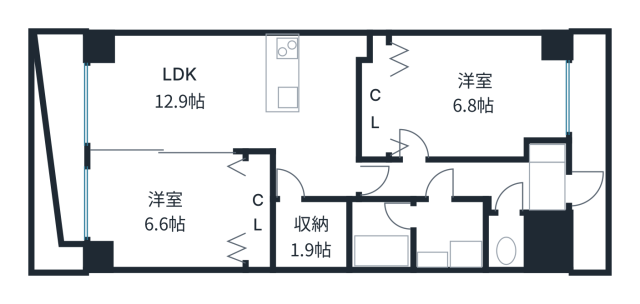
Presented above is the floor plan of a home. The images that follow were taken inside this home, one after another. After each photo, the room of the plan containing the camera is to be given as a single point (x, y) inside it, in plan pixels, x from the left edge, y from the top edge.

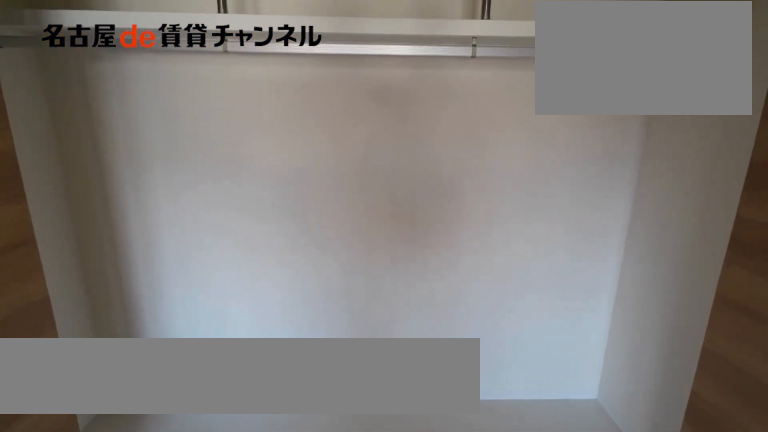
(258, 210)
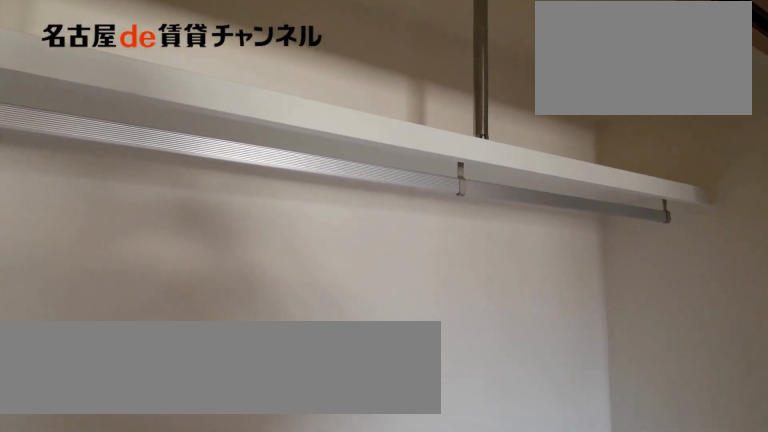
(258, 210)
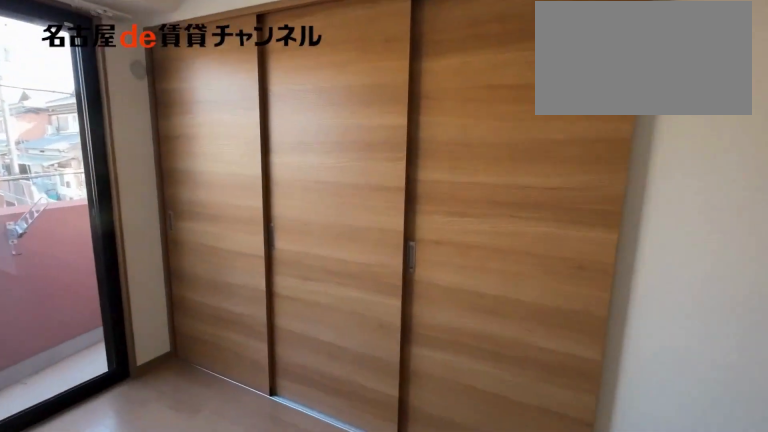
(168, 209)
